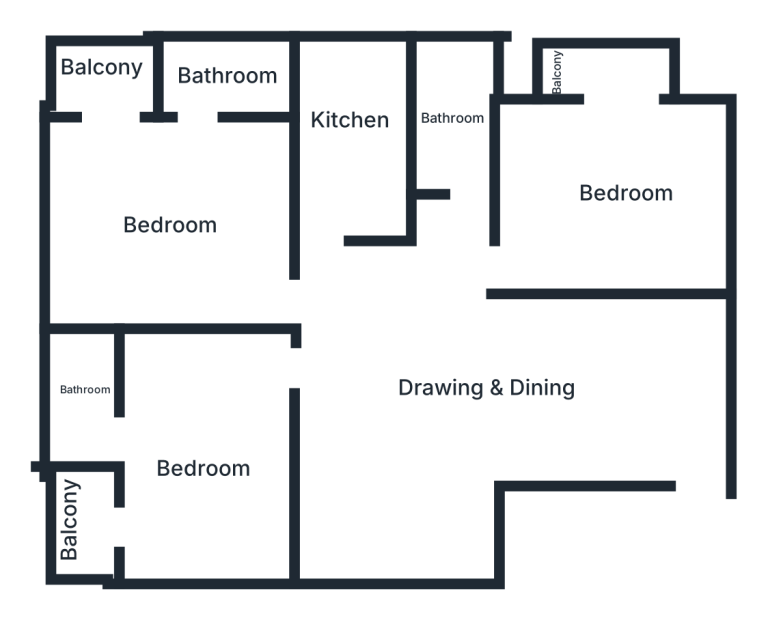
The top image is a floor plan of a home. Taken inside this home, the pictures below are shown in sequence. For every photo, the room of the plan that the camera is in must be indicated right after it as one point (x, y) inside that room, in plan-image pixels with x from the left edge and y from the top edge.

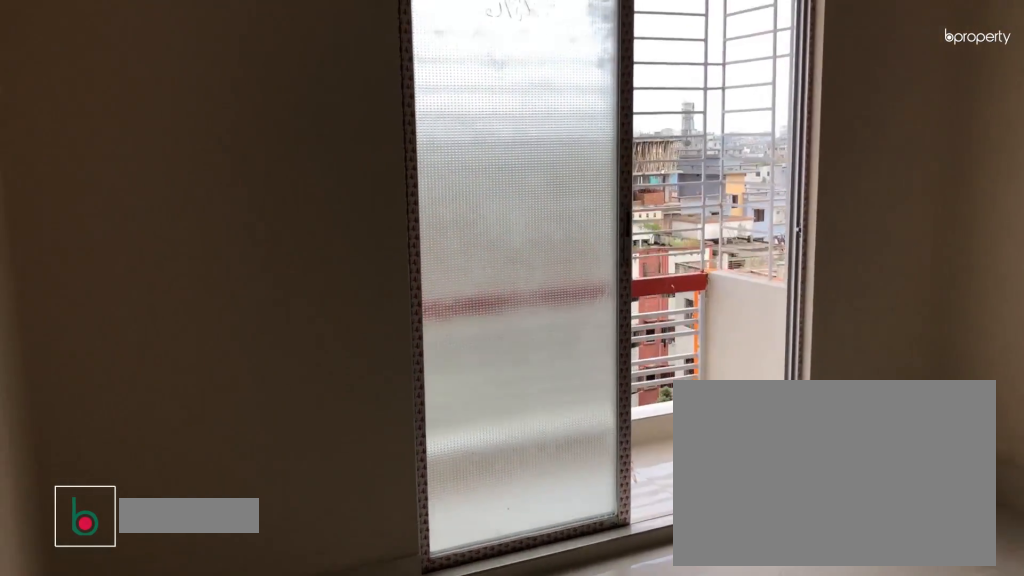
(612, 199)
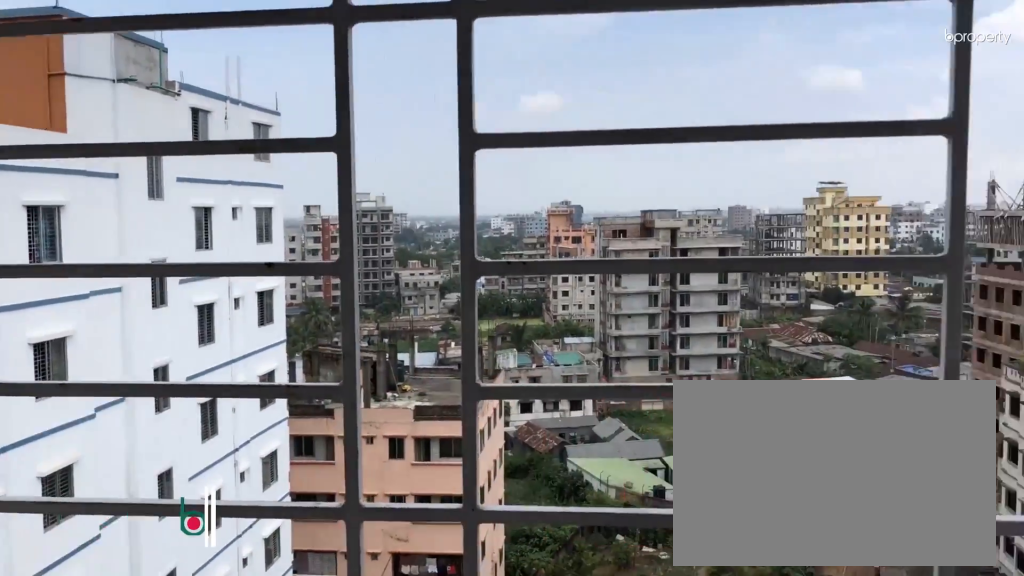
(608, 75)
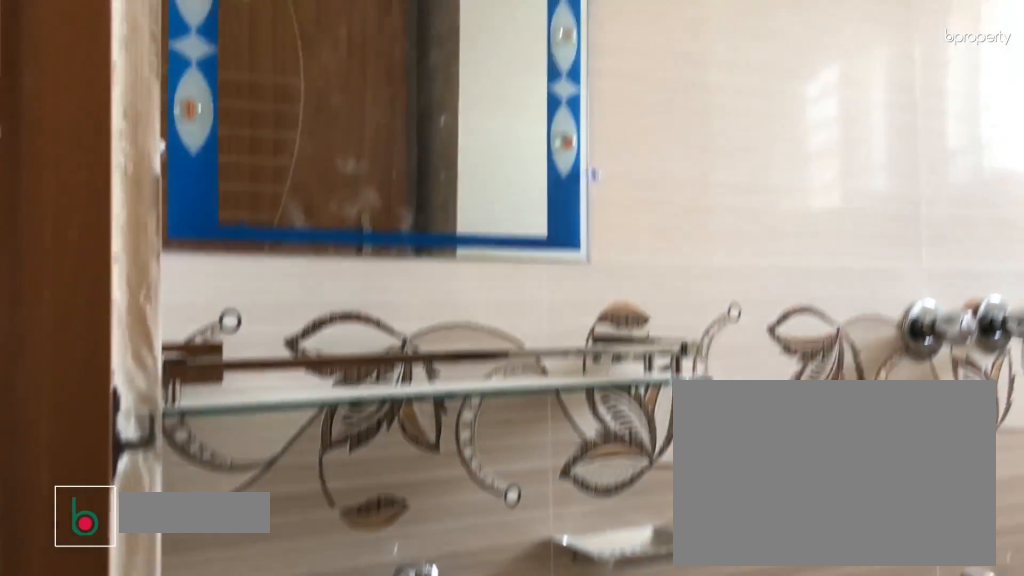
(445, 124)
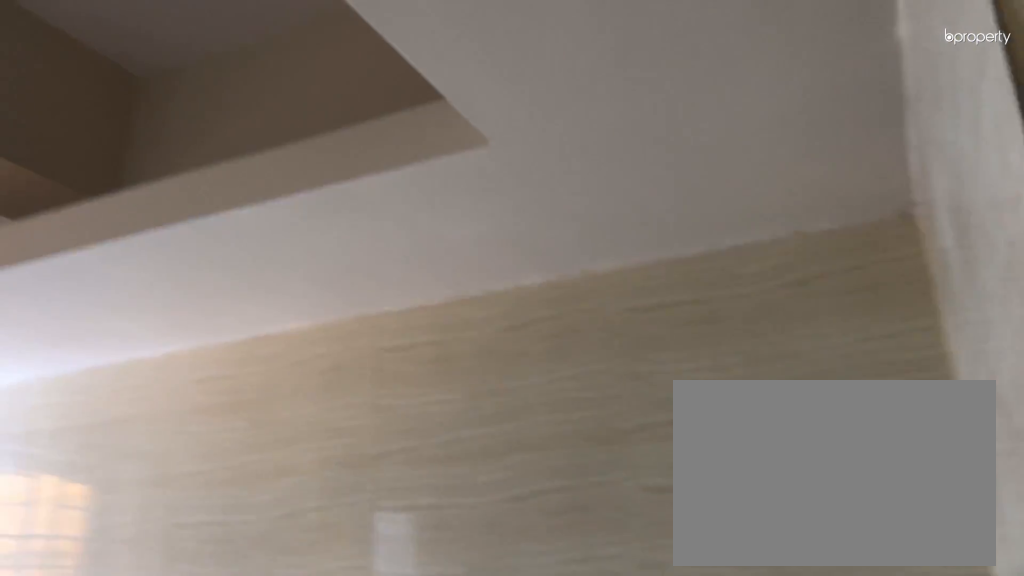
(357, 130)
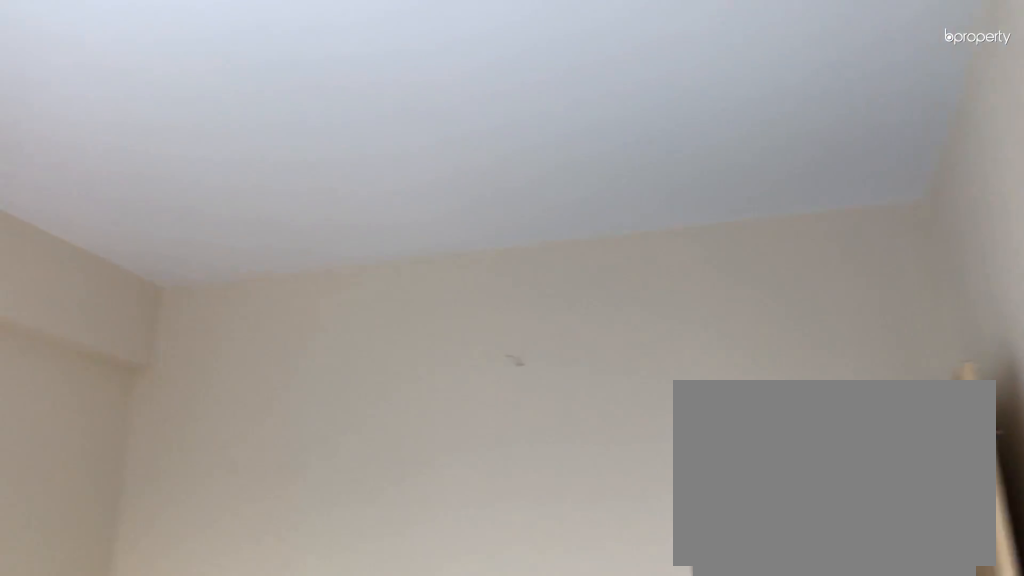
(160, 208)
